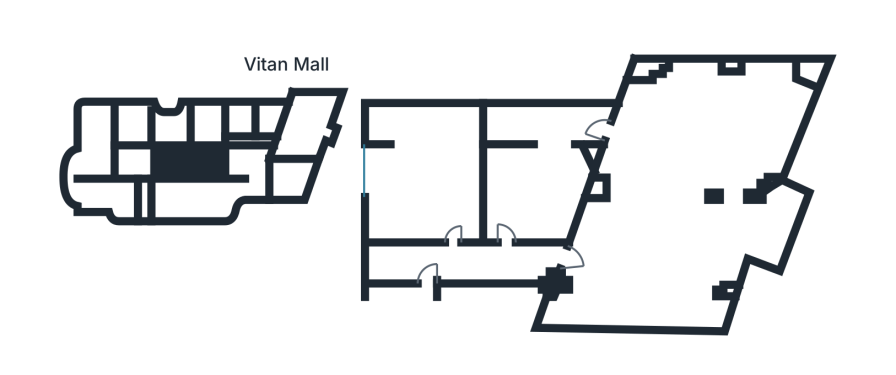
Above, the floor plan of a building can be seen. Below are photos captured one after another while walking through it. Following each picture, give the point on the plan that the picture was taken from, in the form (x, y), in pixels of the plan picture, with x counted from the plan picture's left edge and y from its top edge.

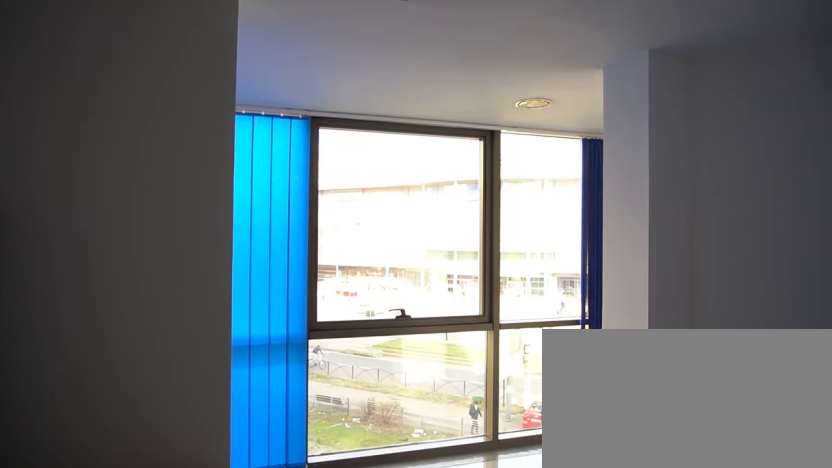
(548, 173)
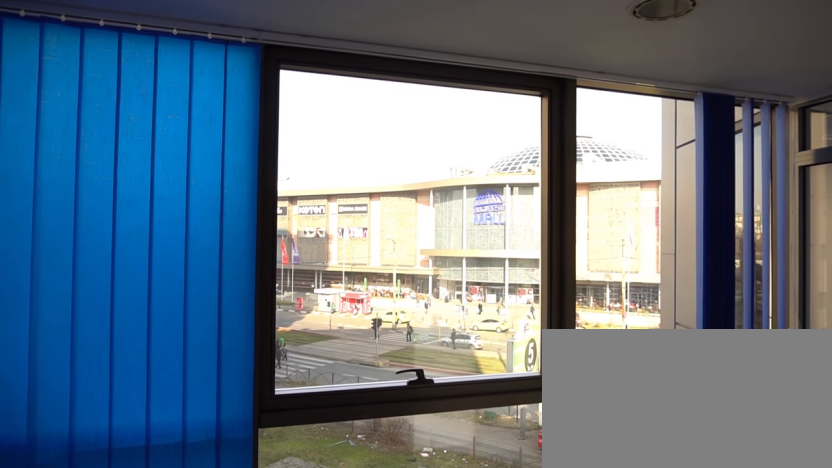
(553, 137)
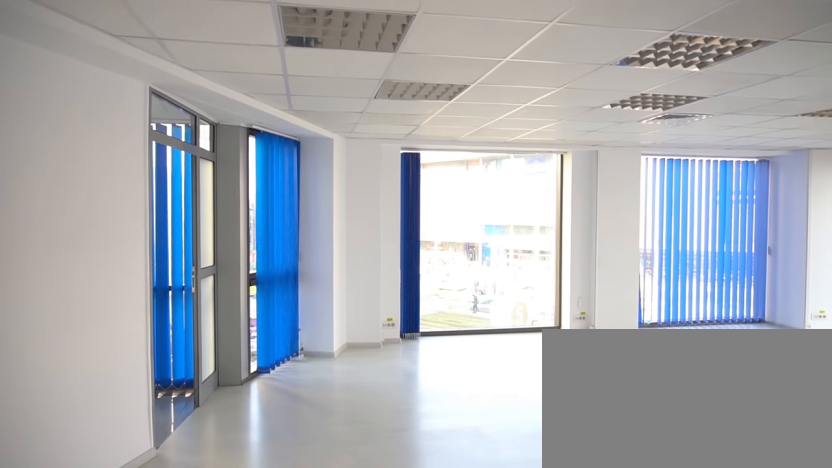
(600, 232)
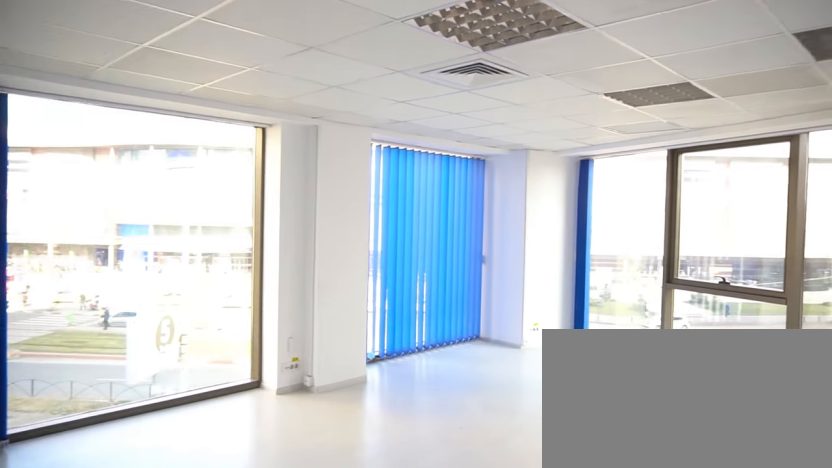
(642, 166)
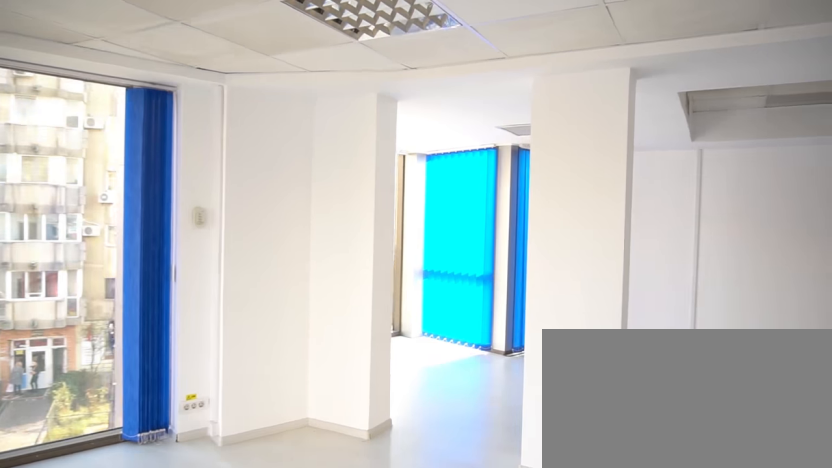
(731, 124)
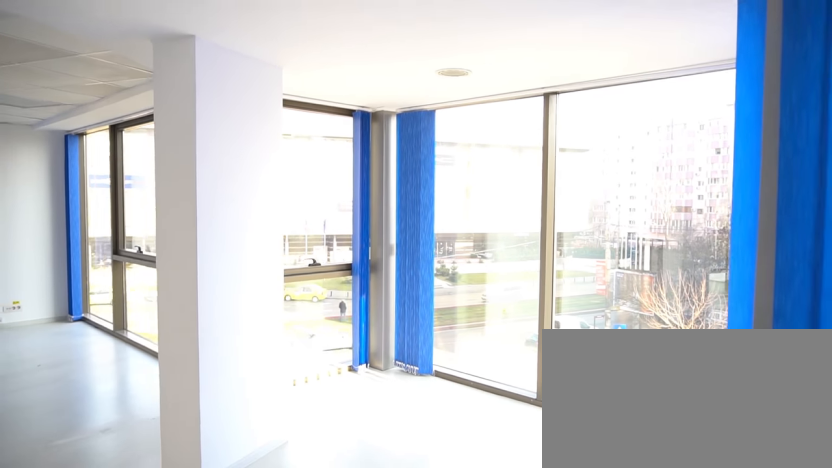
(708, 287)
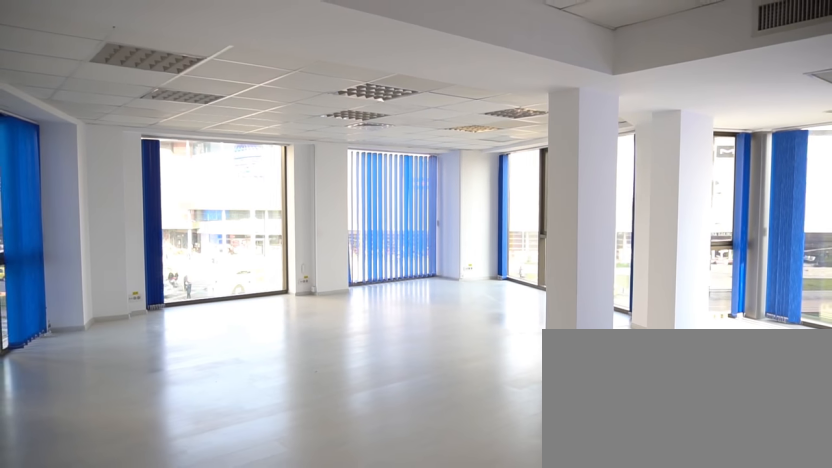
(596, 285)
